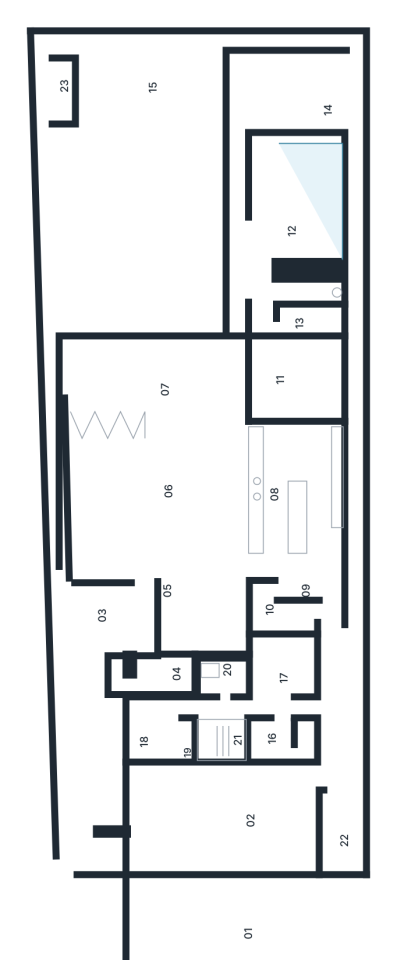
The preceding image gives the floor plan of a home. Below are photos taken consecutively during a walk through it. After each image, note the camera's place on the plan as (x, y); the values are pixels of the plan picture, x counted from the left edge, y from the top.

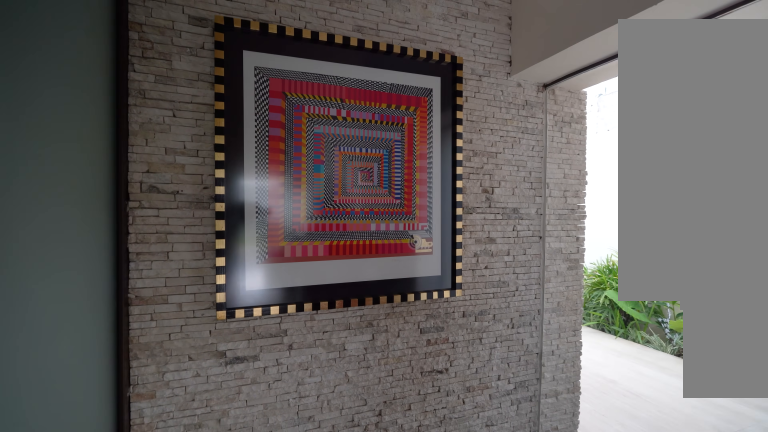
(146, 668)
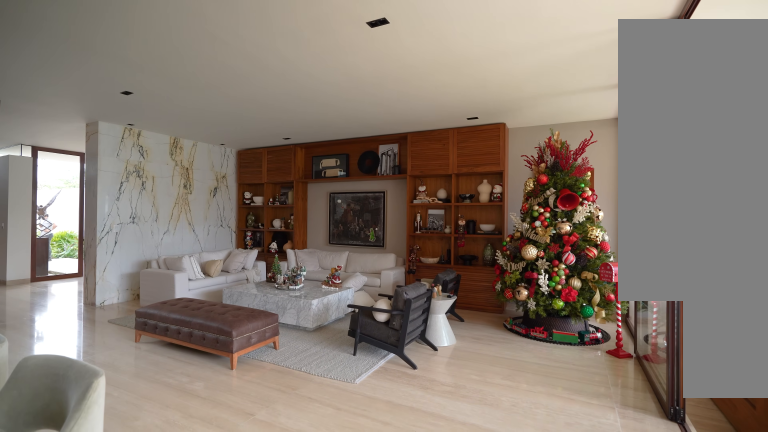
(222, 441)
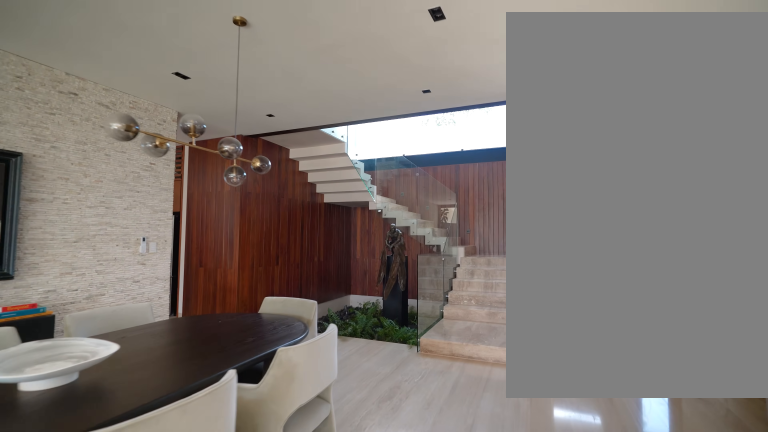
(206, 438)
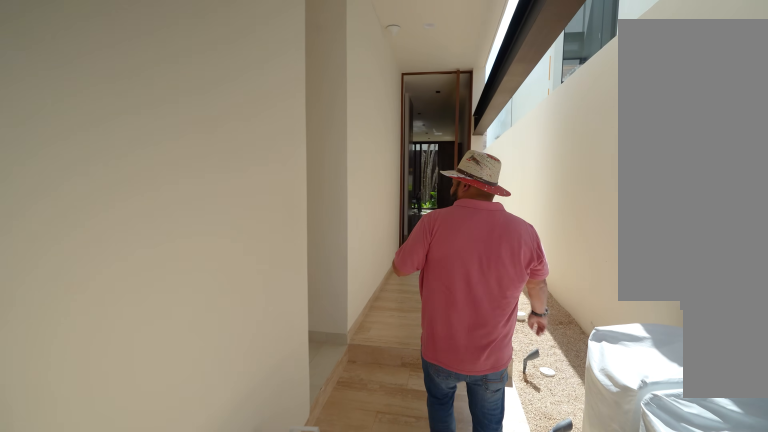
(352, 751)
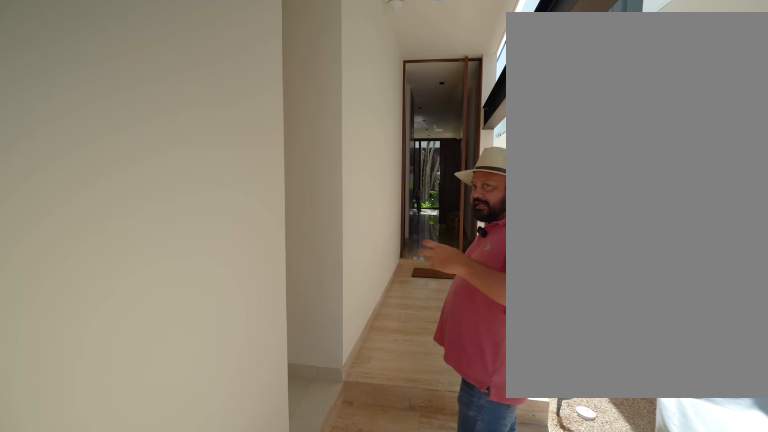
(352, 751)
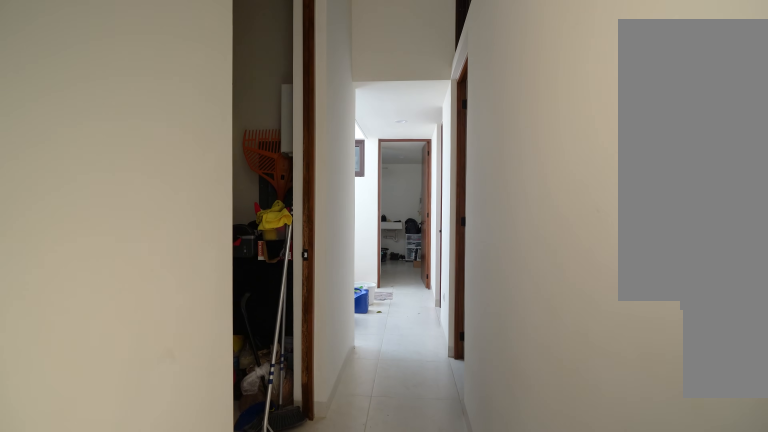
(334, 708)
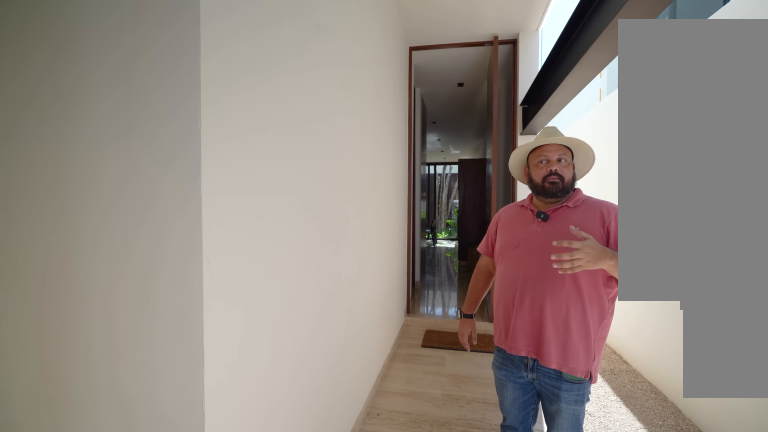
(330, 704)
